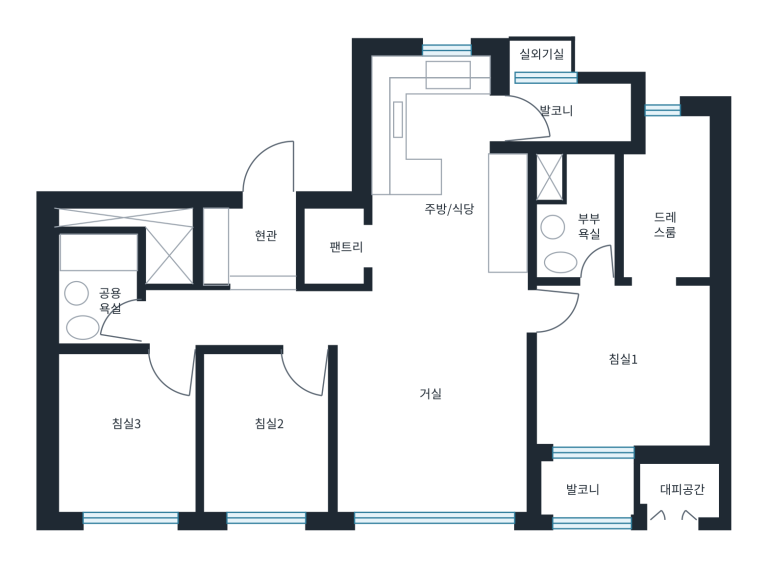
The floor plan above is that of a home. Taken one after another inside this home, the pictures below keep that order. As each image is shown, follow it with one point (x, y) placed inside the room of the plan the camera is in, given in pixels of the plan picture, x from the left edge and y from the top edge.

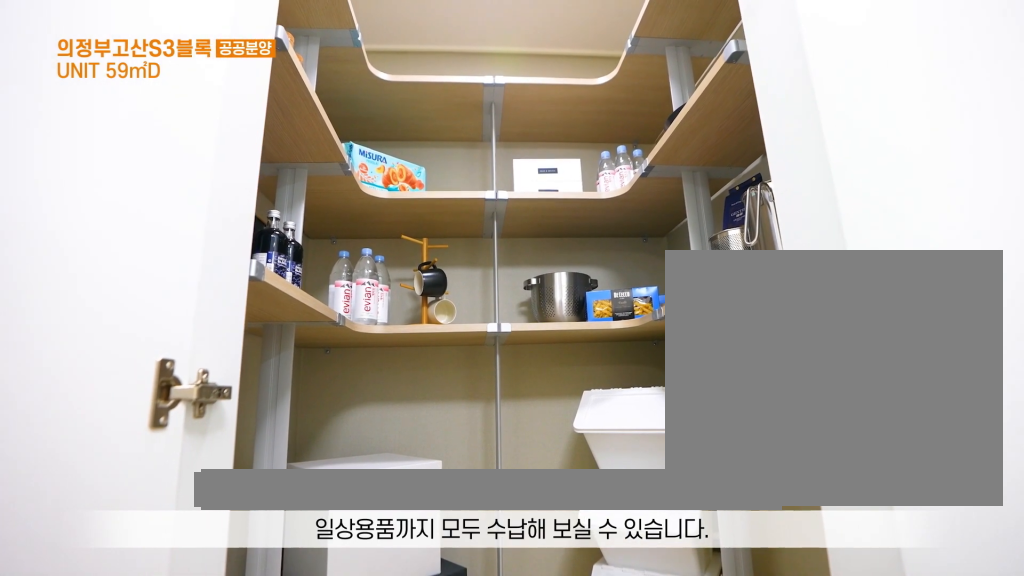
(345, 232)
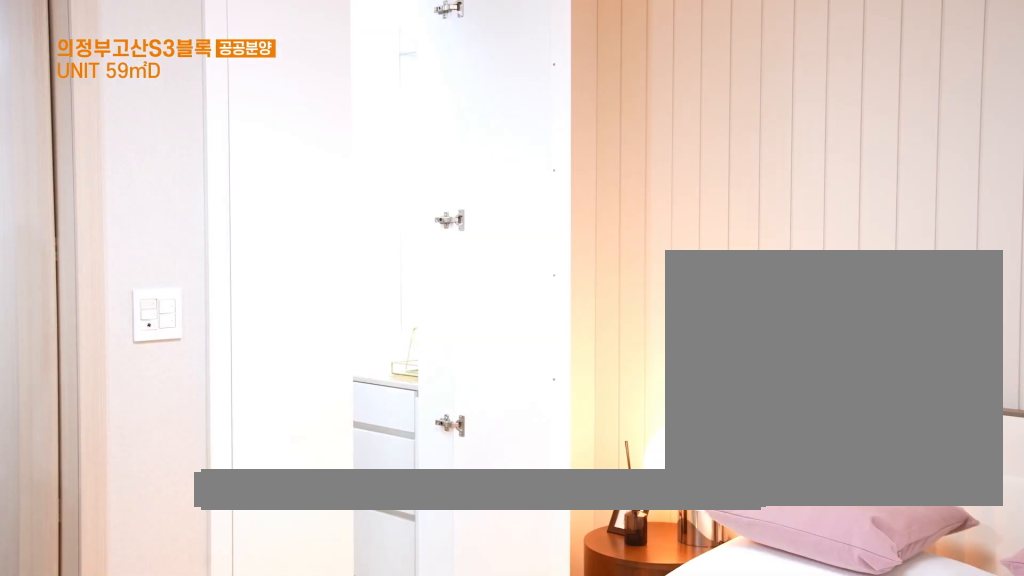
(622, 347)
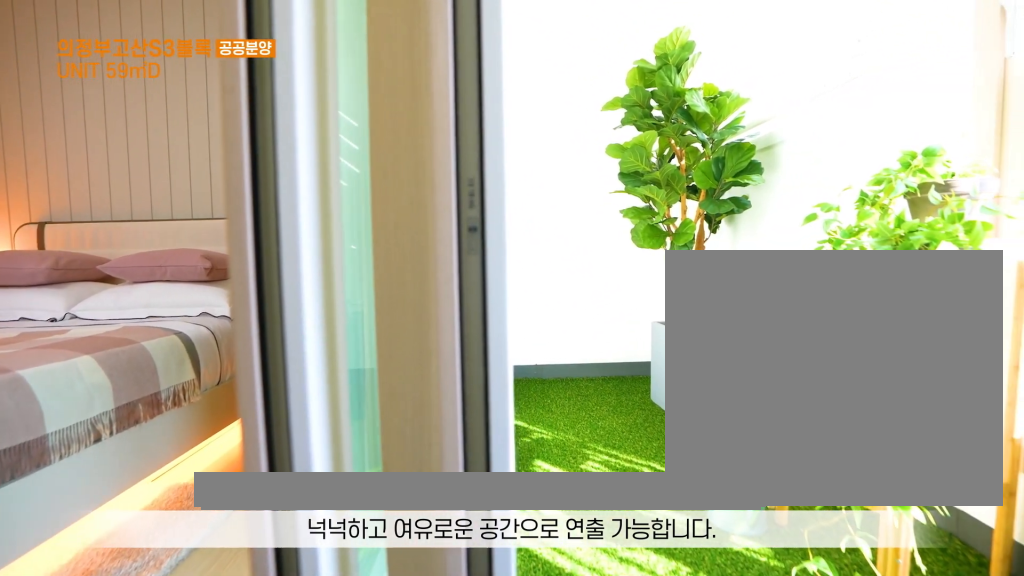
(622, 344)
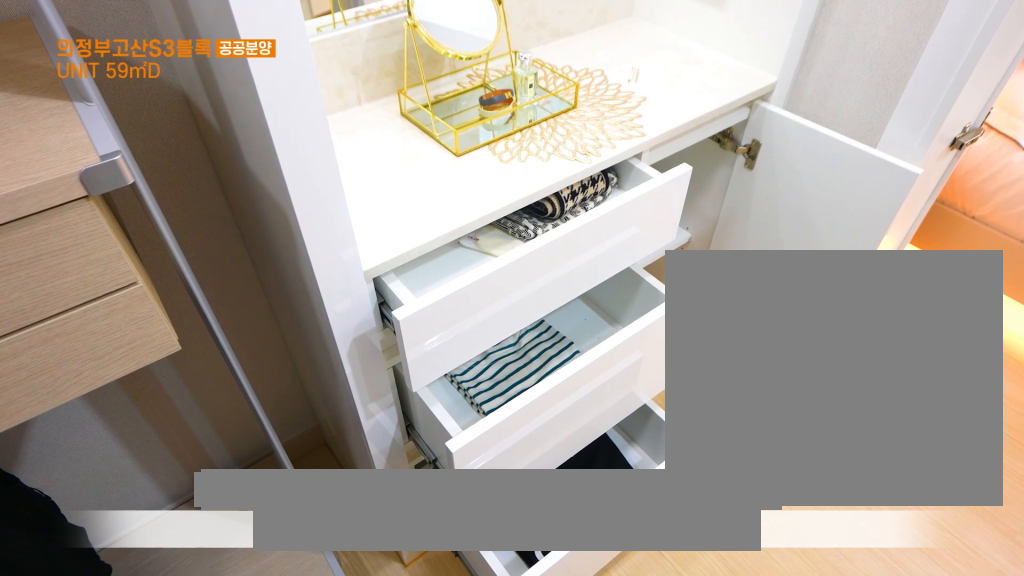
(666, 199)
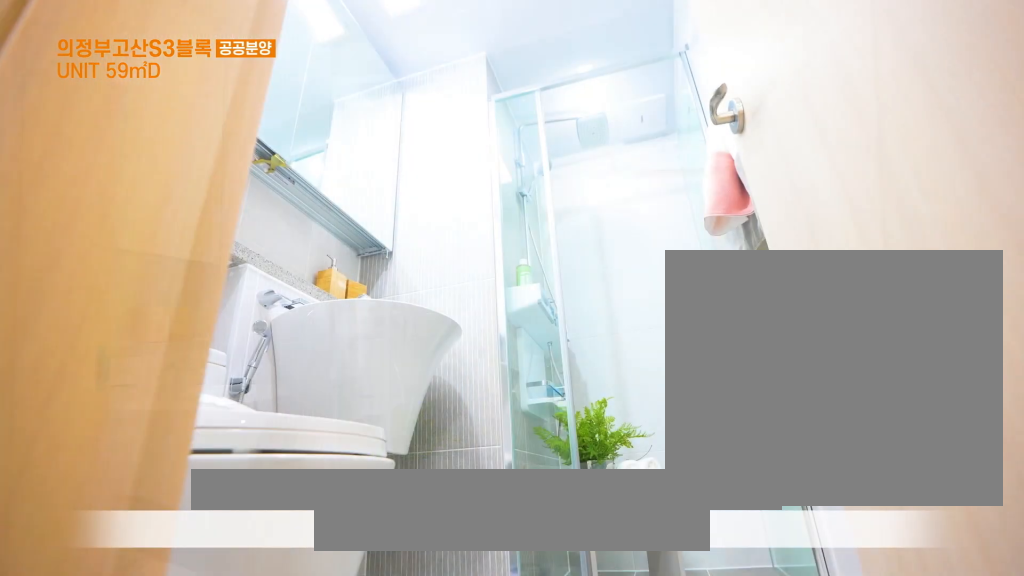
(590, 210)
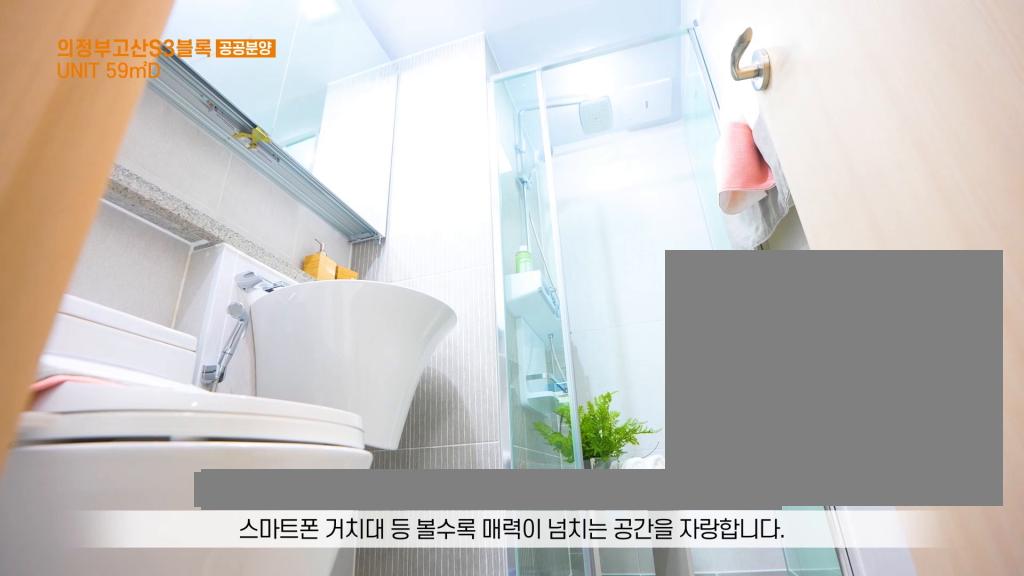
(589, 210)
